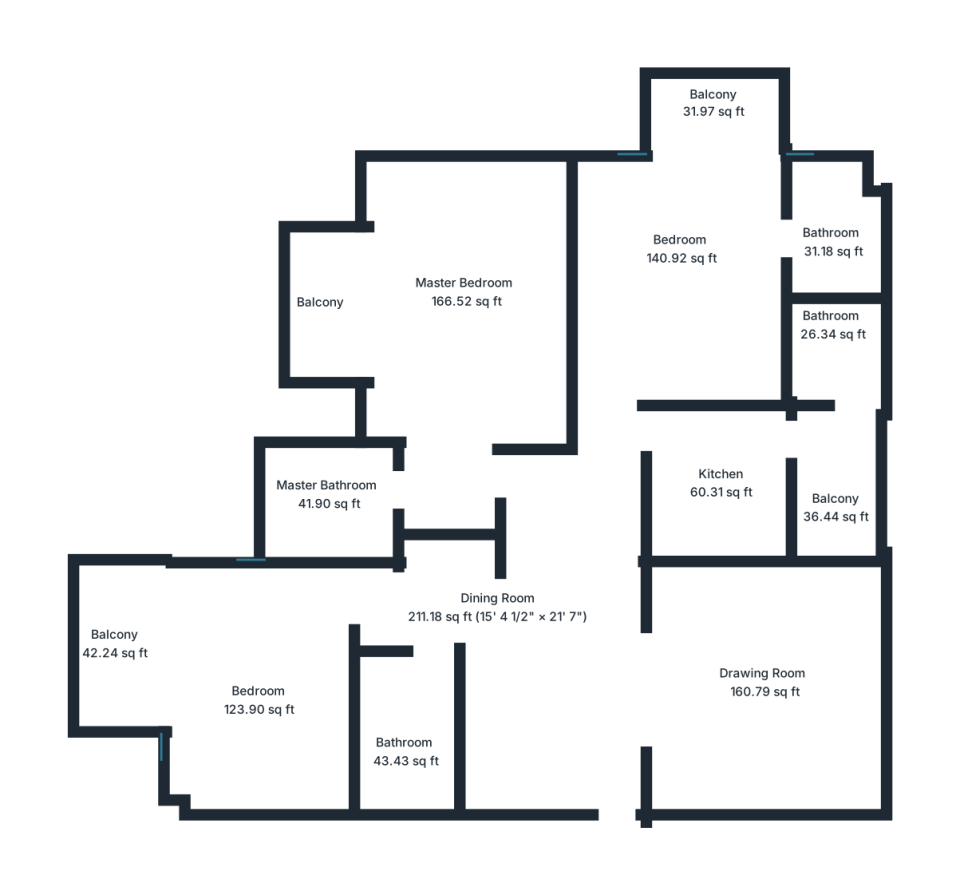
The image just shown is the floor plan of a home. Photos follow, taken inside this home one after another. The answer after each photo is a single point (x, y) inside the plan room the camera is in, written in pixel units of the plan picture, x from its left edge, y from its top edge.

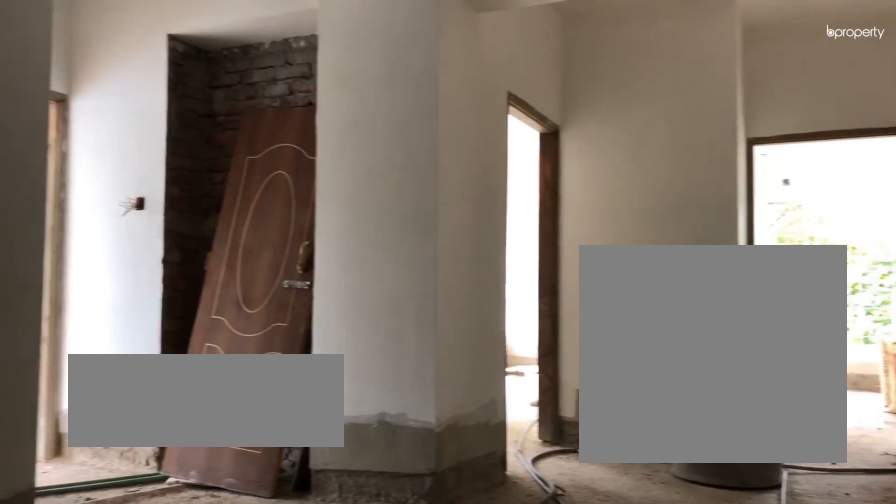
(543, 716)
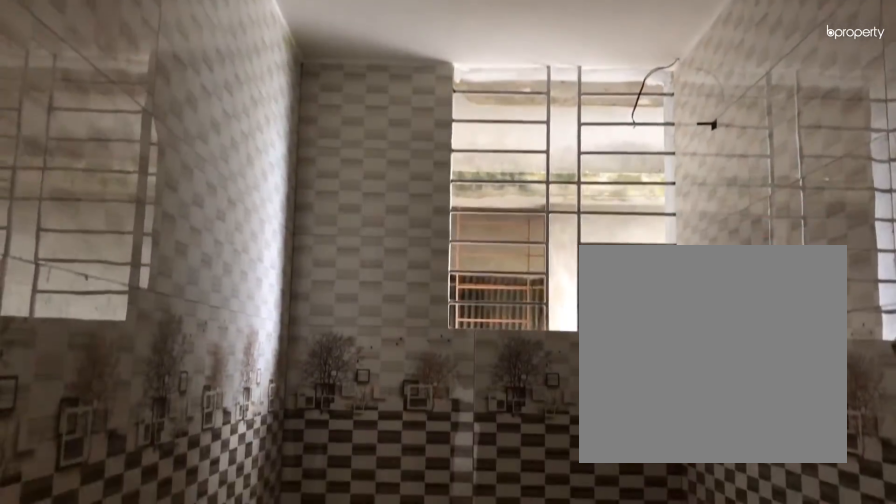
(404, 752)
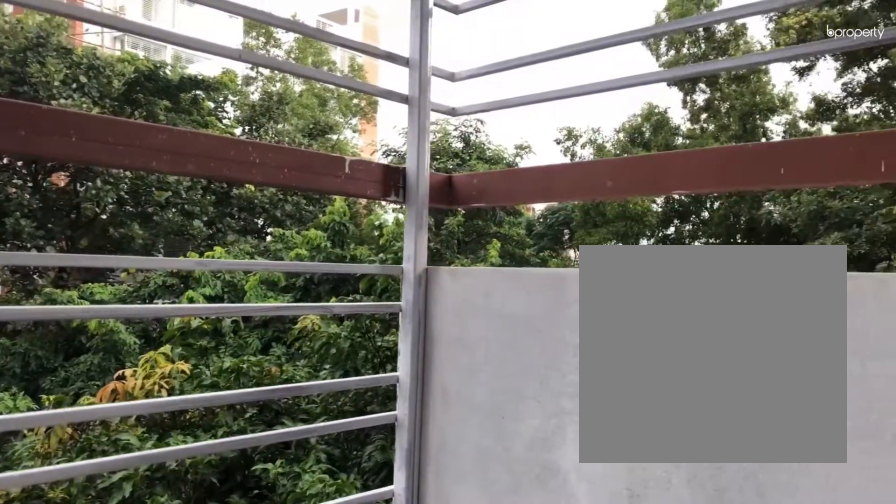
(118, 638)
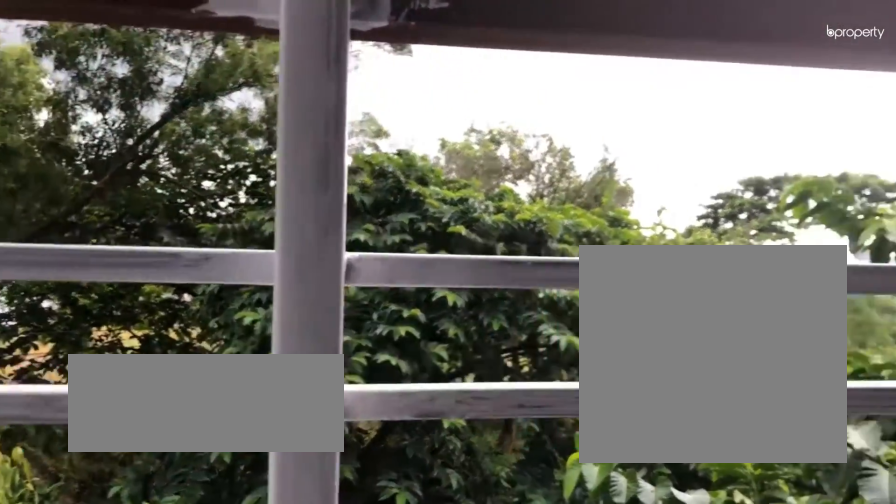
(717, 112)
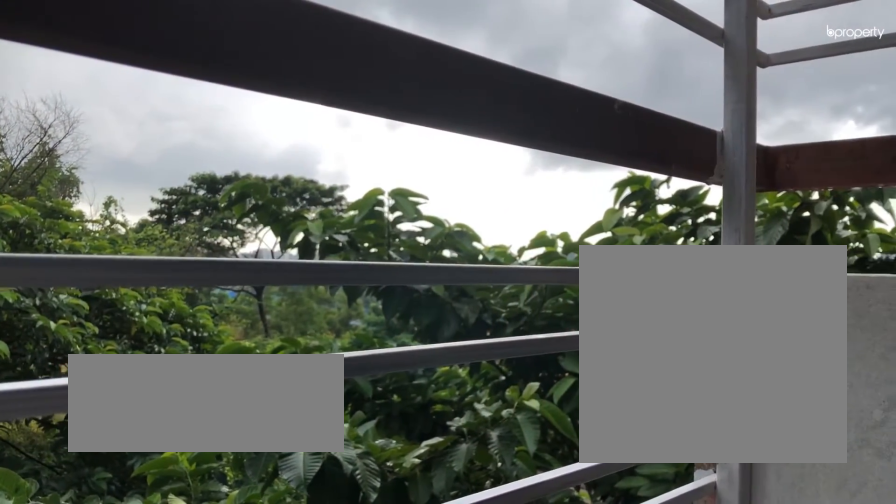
(717, 112)
